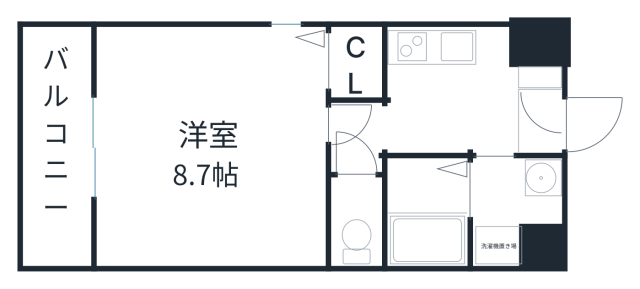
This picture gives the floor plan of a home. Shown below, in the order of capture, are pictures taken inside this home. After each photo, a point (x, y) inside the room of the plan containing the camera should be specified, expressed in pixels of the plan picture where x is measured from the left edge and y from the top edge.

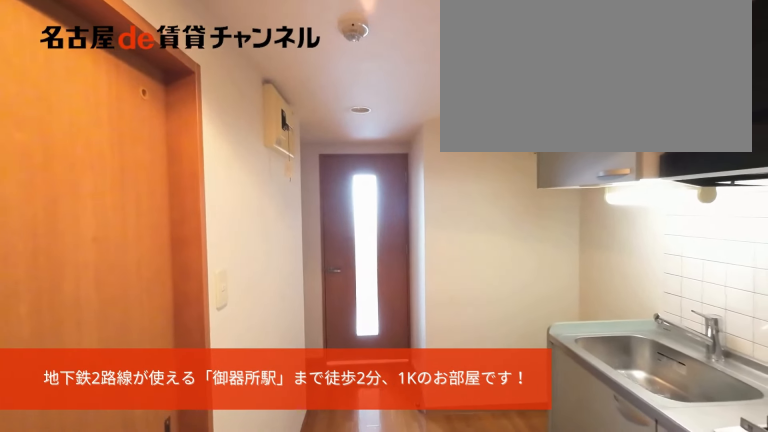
(543, 123)
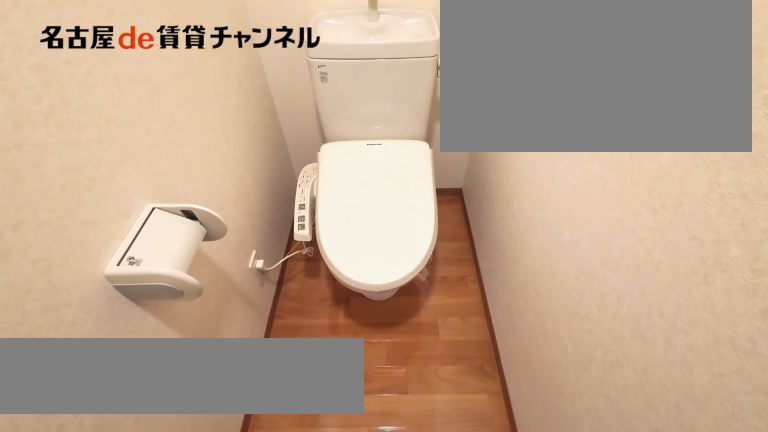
(357, 221)
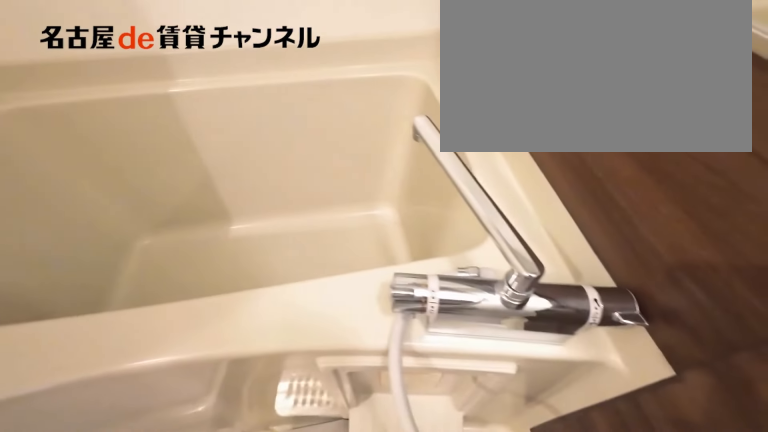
(424, 210)
